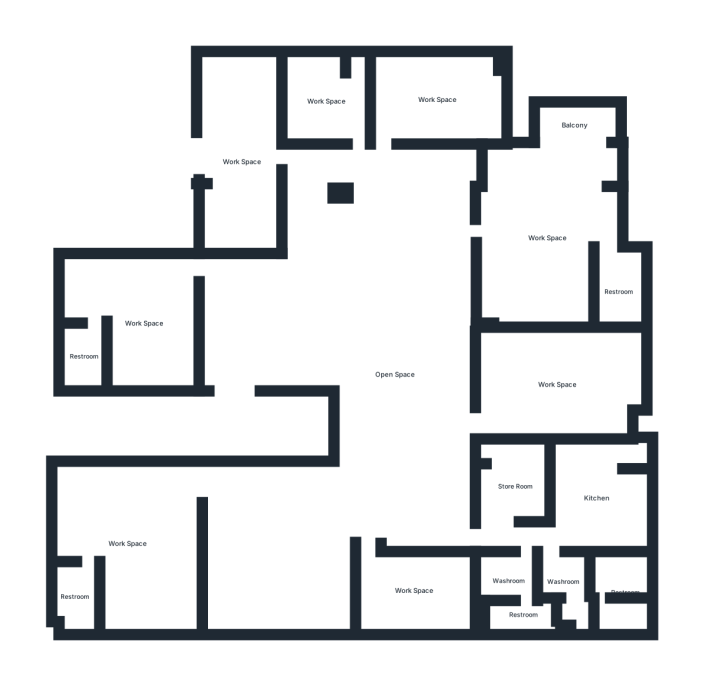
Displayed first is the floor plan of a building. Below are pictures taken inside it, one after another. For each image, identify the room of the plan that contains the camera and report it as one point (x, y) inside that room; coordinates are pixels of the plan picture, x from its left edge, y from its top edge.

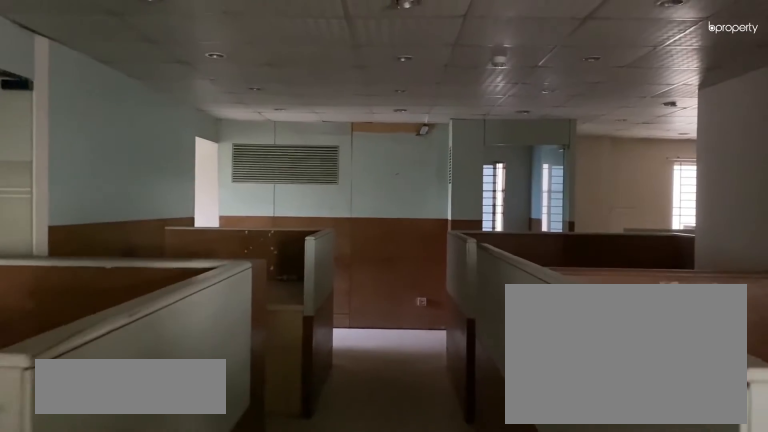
(401, 374)
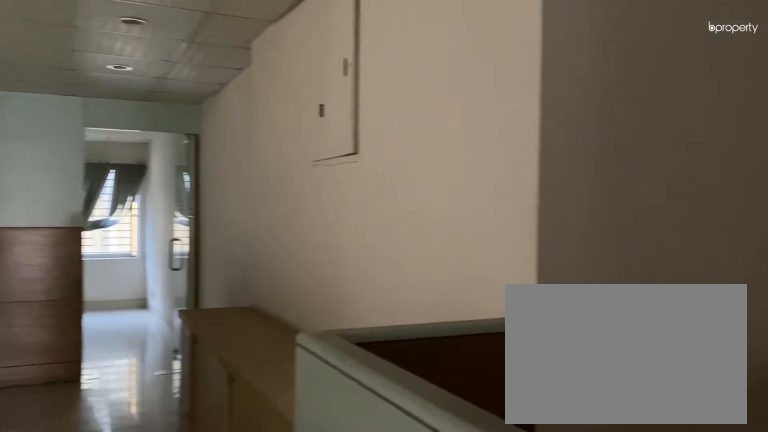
(402, 375)
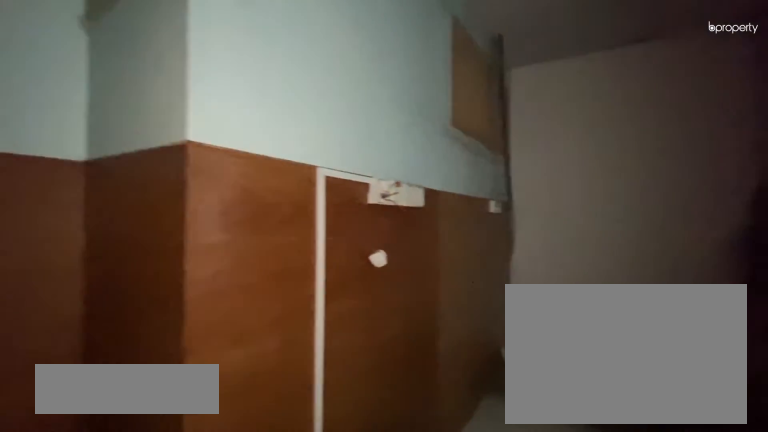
(418, 593)
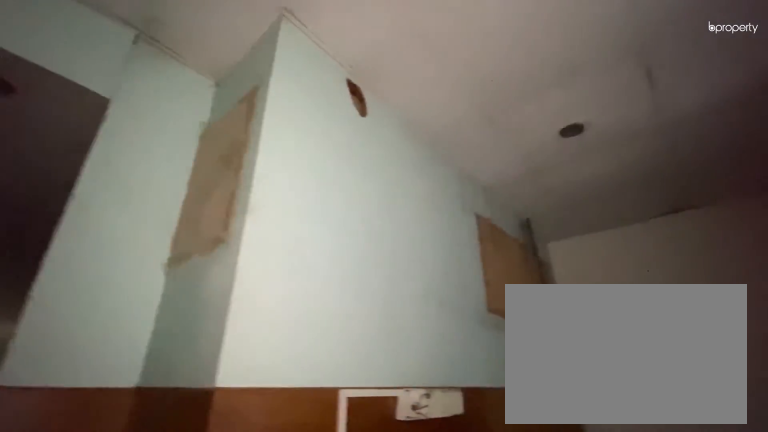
(418, 593)
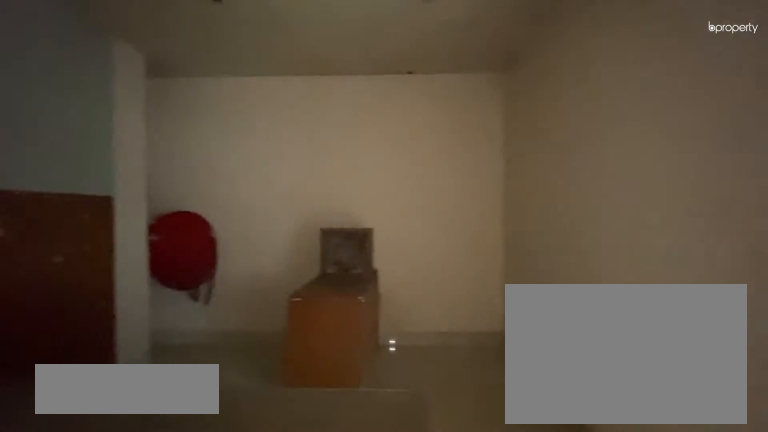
(133, 540)
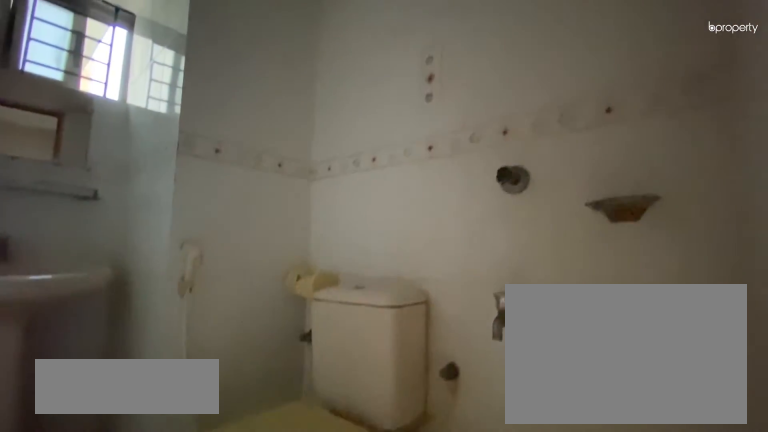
(80, 595)
